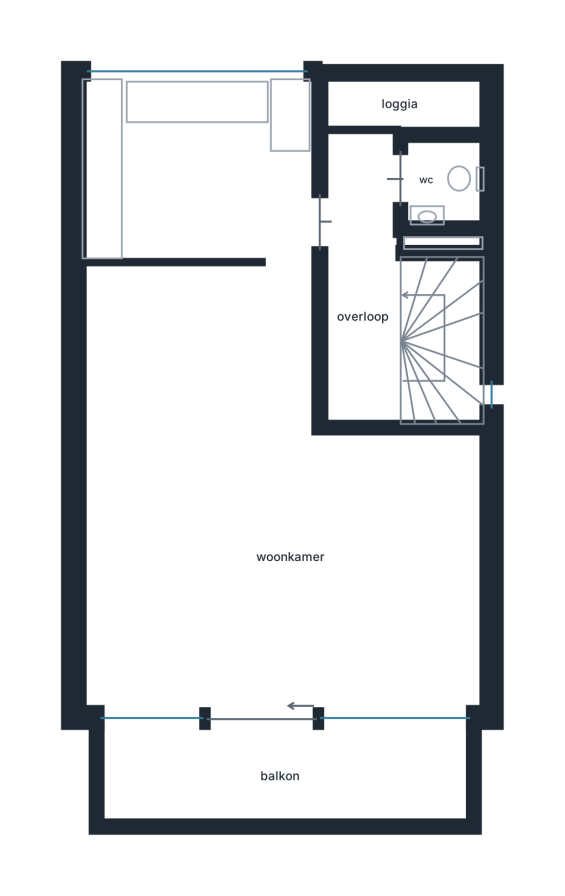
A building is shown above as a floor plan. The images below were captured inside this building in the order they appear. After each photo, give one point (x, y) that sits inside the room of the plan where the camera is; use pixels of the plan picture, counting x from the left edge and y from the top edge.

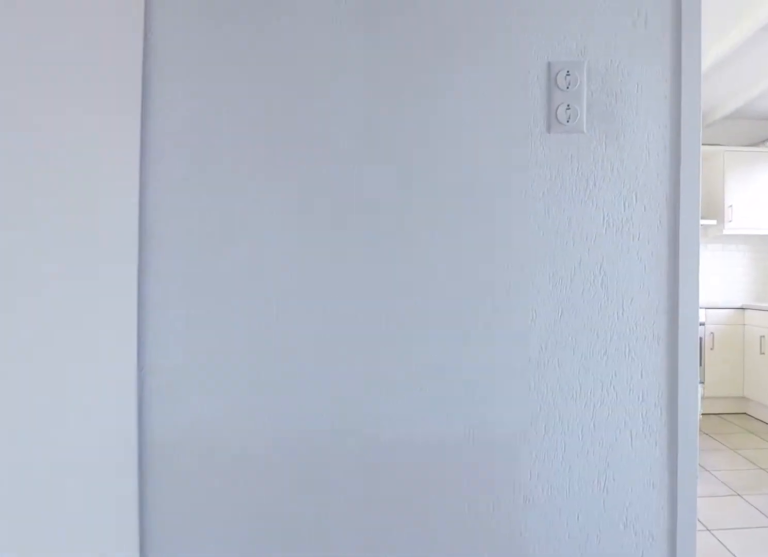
(361, 281)
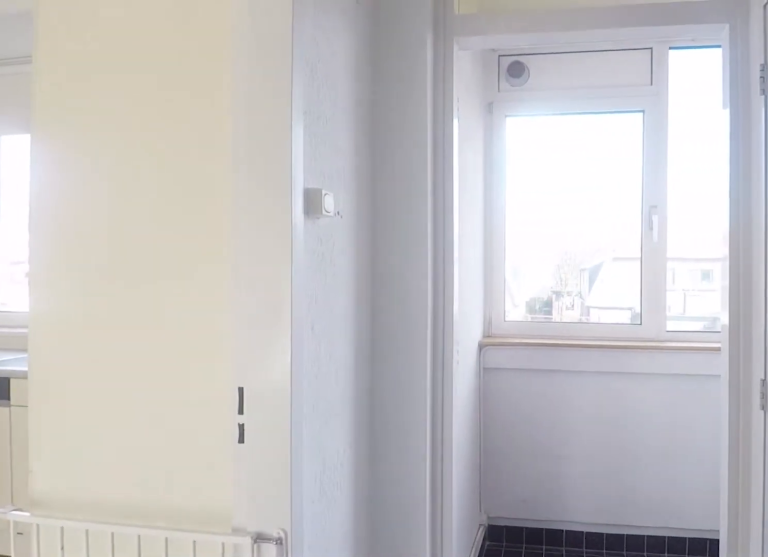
(361, 281)
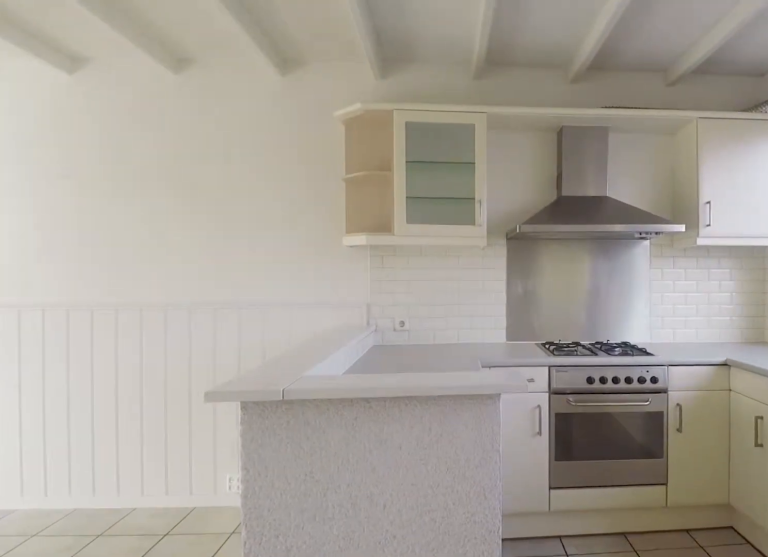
(174, 131)
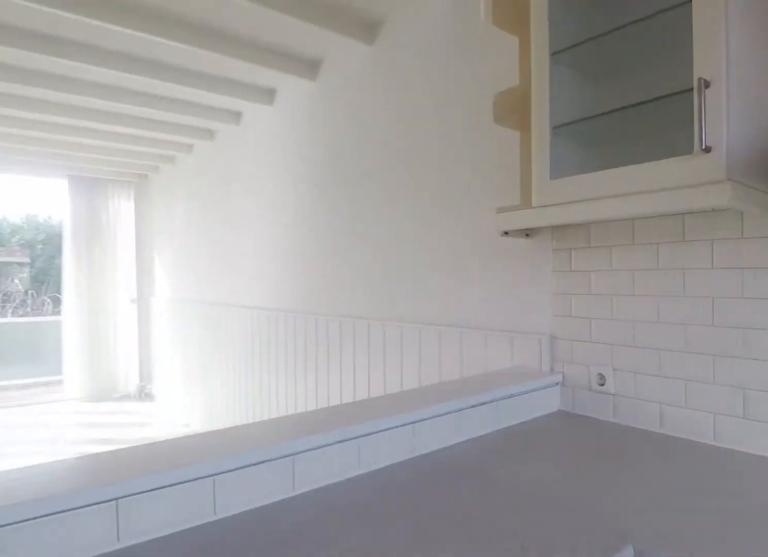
(174, 131)
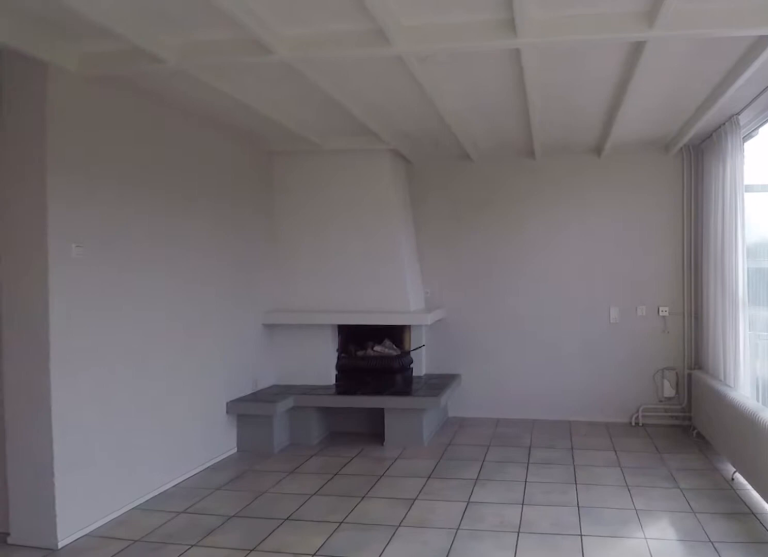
(413, 578)
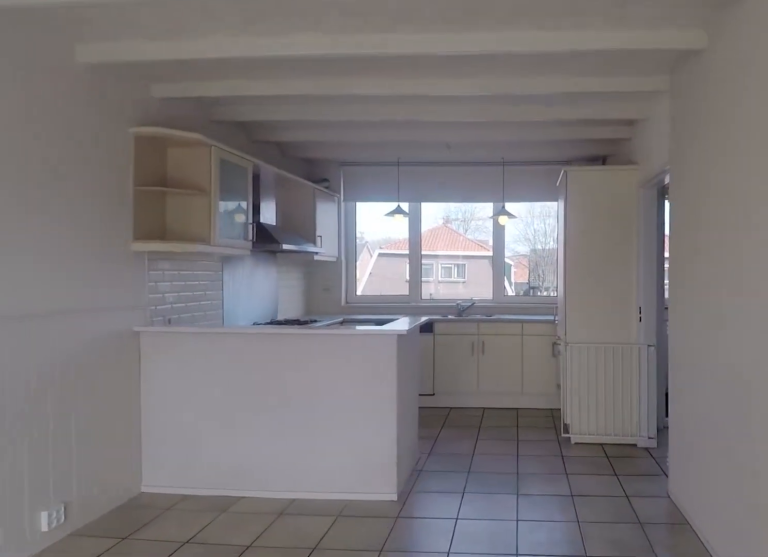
(260, 517)
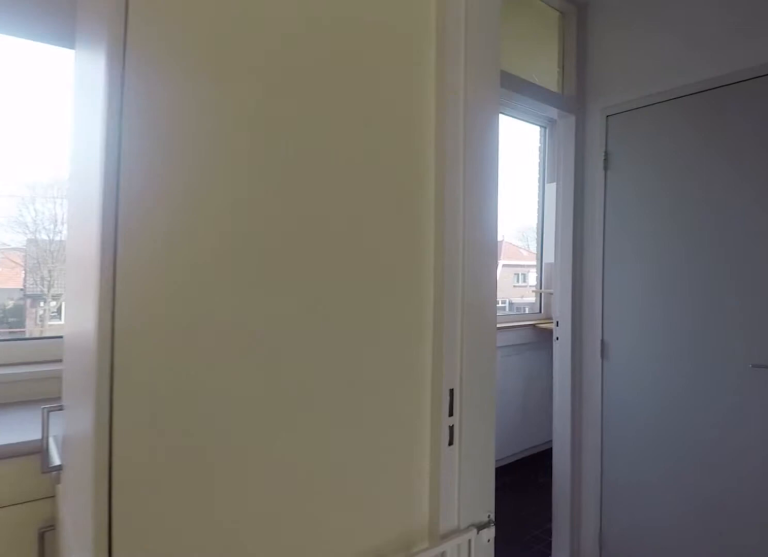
(173, 131)
